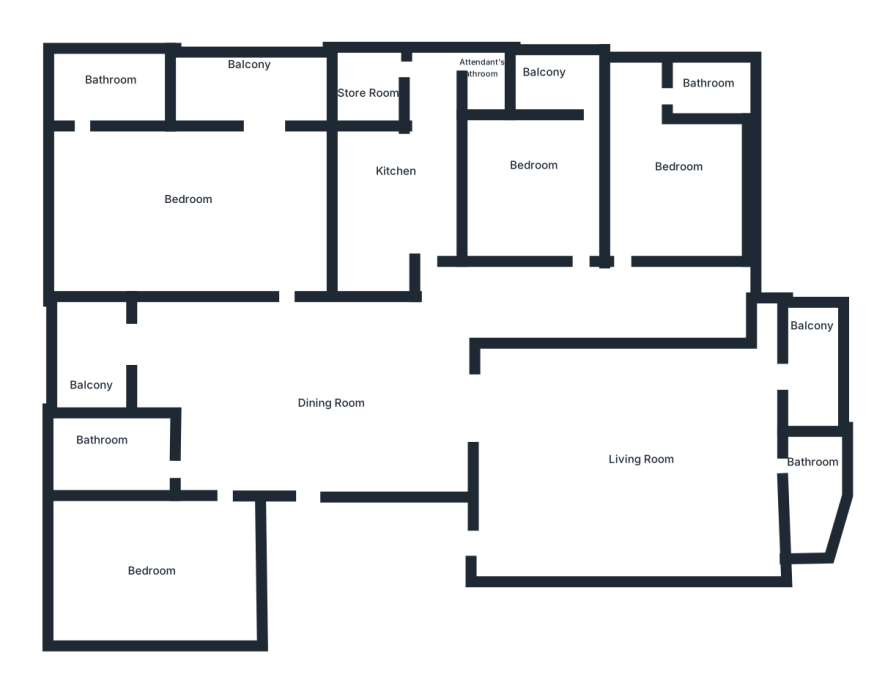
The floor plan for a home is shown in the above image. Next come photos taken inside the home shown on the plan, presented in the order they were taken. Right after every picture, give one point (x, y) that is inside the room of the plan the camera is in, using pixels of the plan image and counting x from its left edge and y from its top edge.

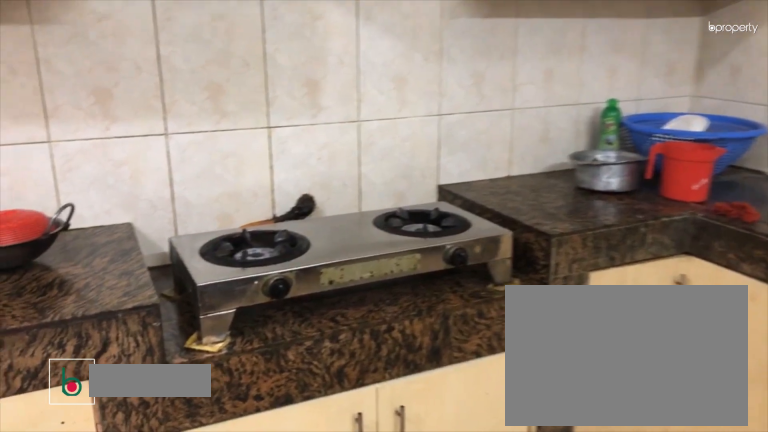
(398, 176)
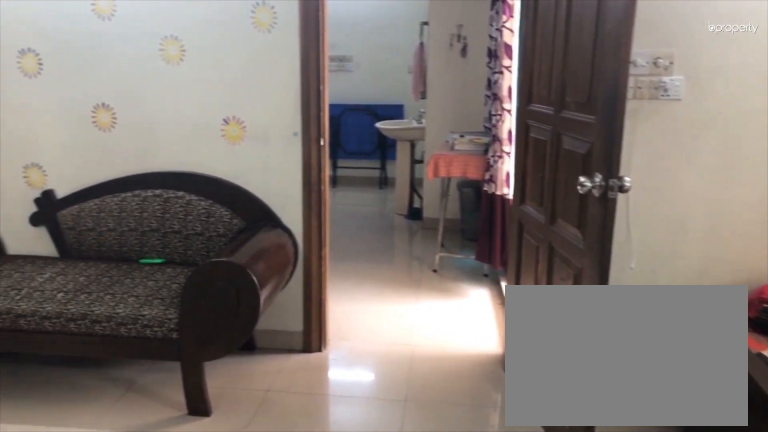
(183, 203)
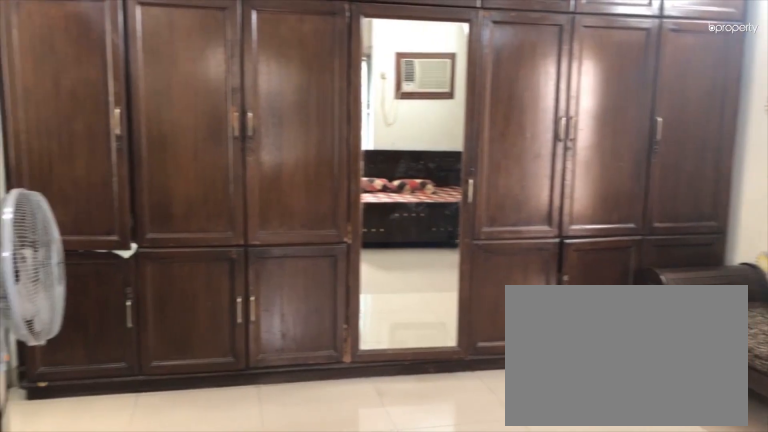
(183, 203)
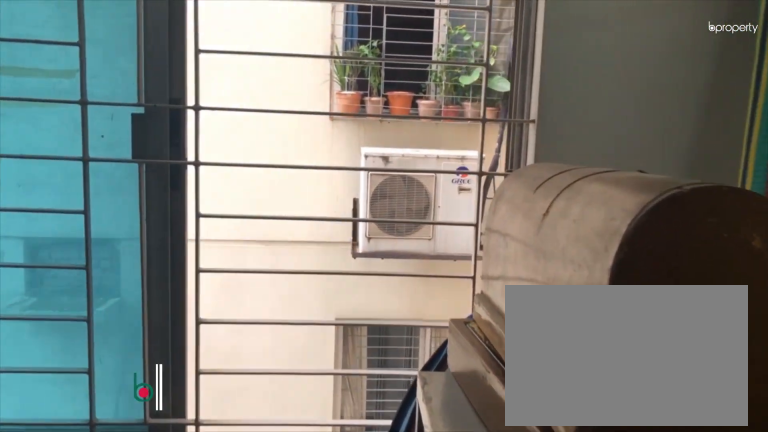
(257, 74)
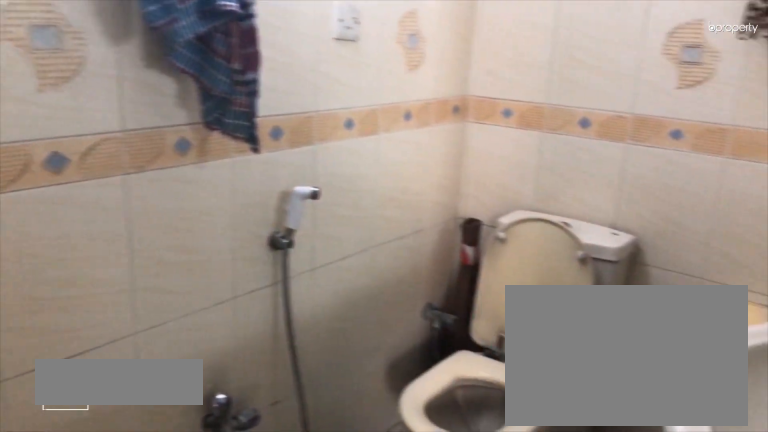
(112, 88)
